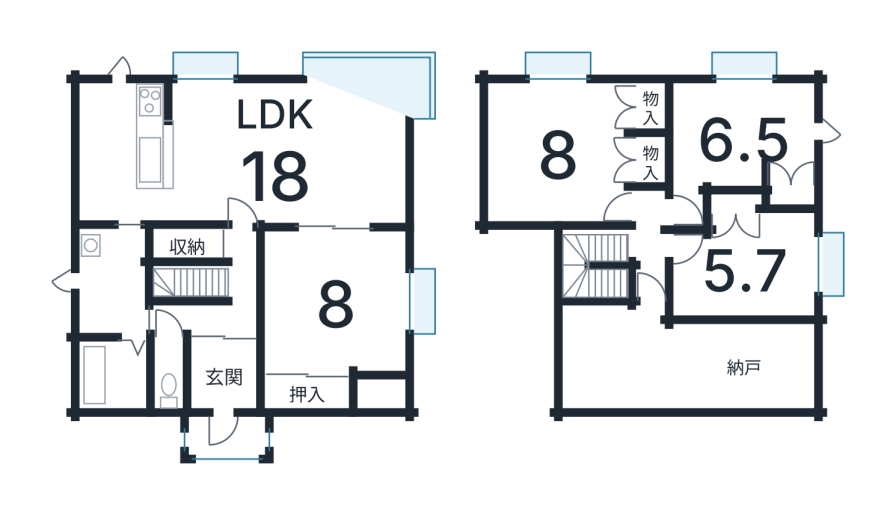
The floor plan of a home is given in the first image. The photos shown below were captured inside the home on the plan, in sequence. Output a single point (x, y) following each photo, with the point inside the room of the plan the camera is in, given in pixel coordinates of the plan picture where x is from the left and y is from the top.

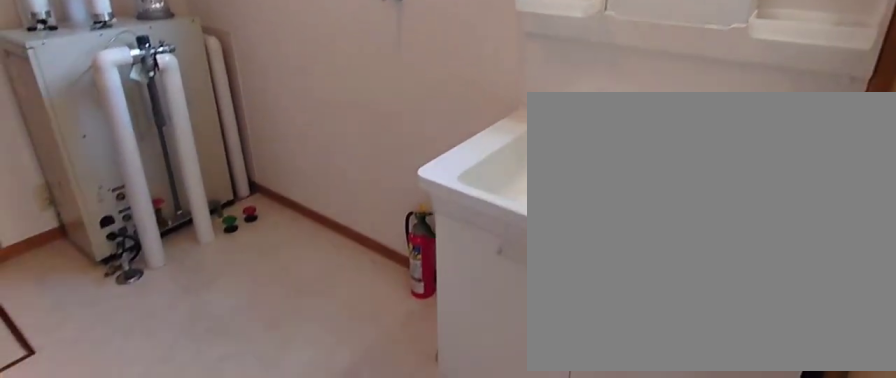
(108, 293)
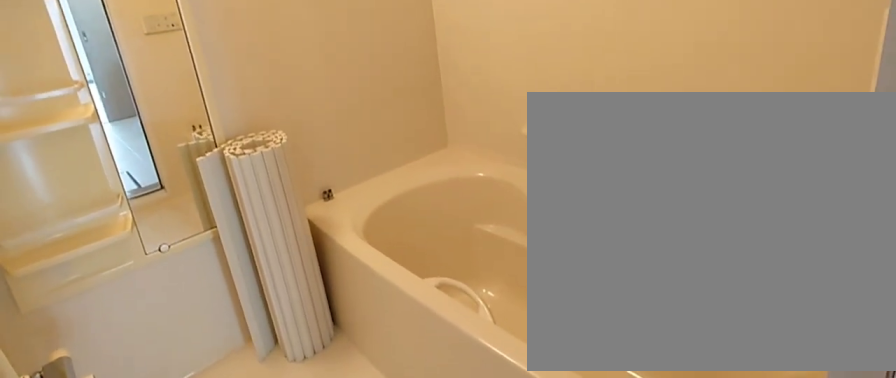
(111, 380)
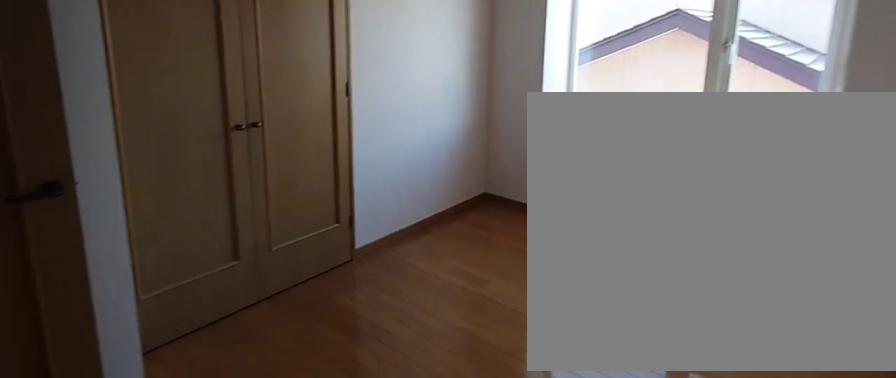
(743, 279)
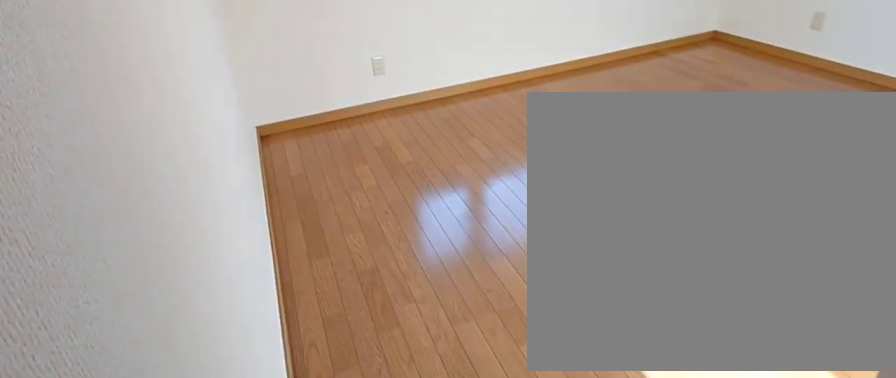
(740, 138)
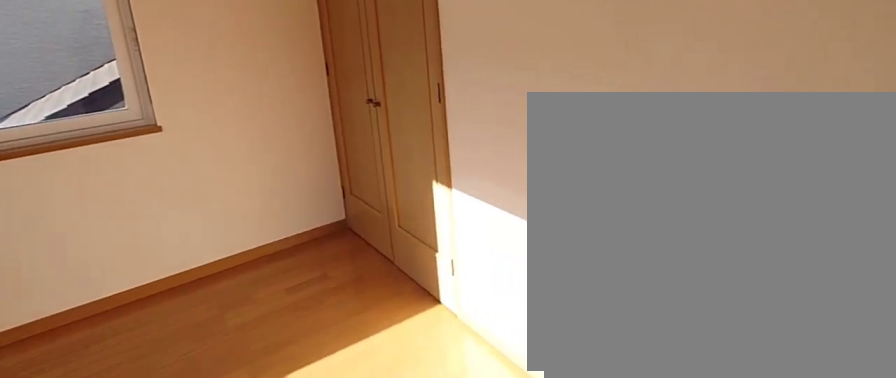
(740, 138)
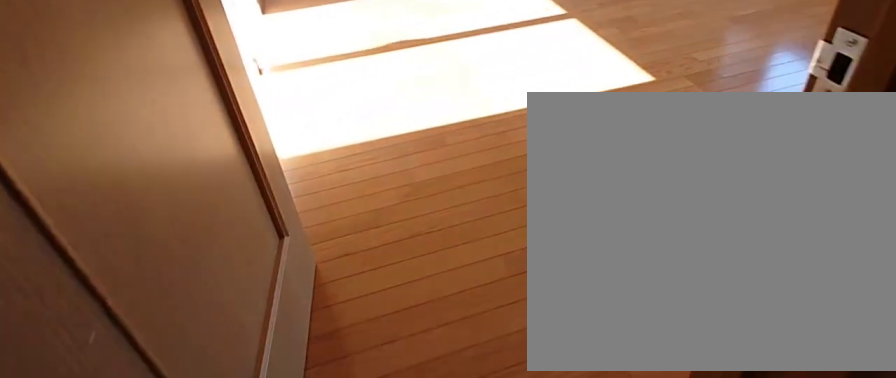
(555, 160)
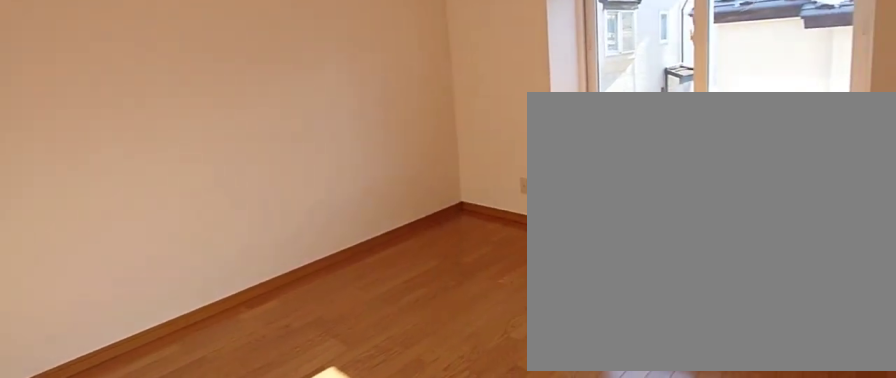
(555, 160)
